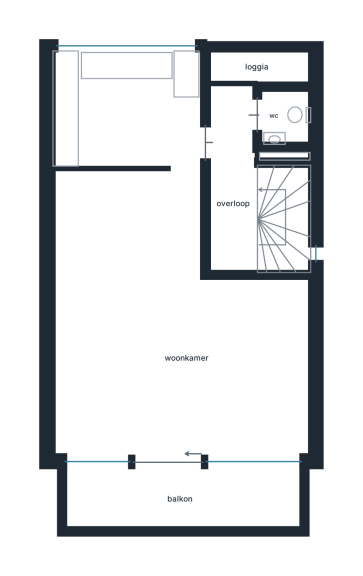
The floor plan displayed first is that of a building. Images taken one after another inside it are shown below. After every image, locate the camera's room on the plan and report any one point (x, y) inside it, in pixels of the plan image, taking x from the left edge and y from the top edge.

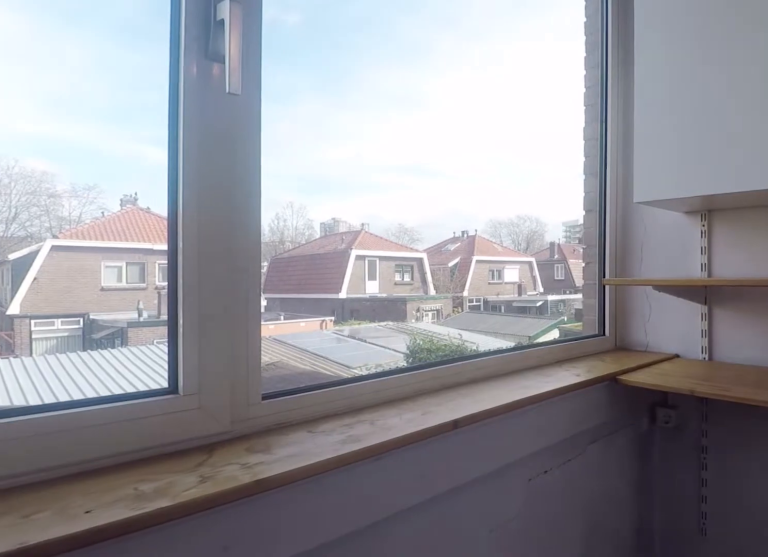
(259, 68)
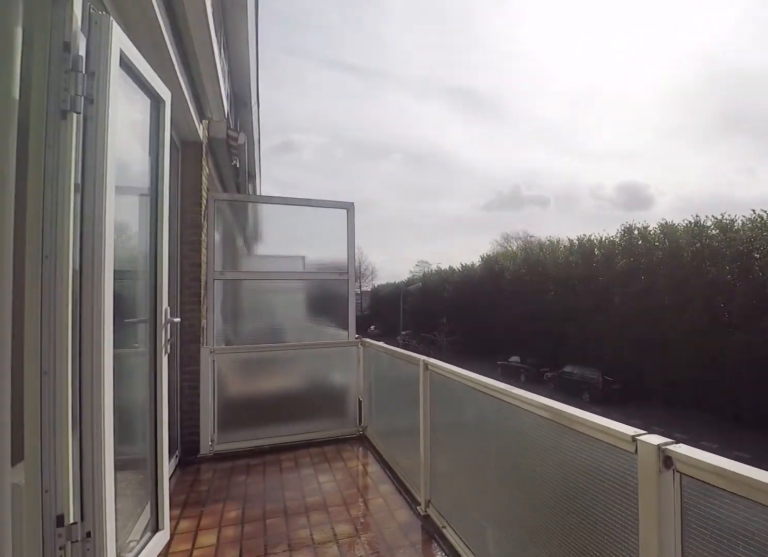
(182, 497)
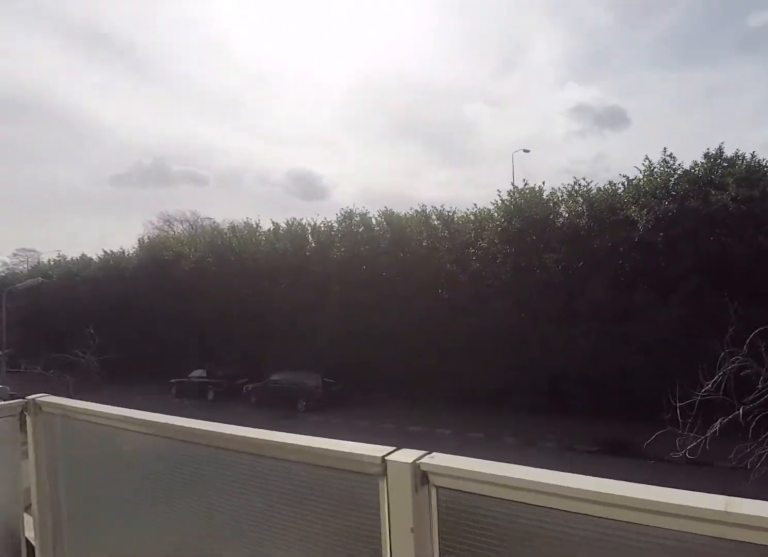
(182, 497)
